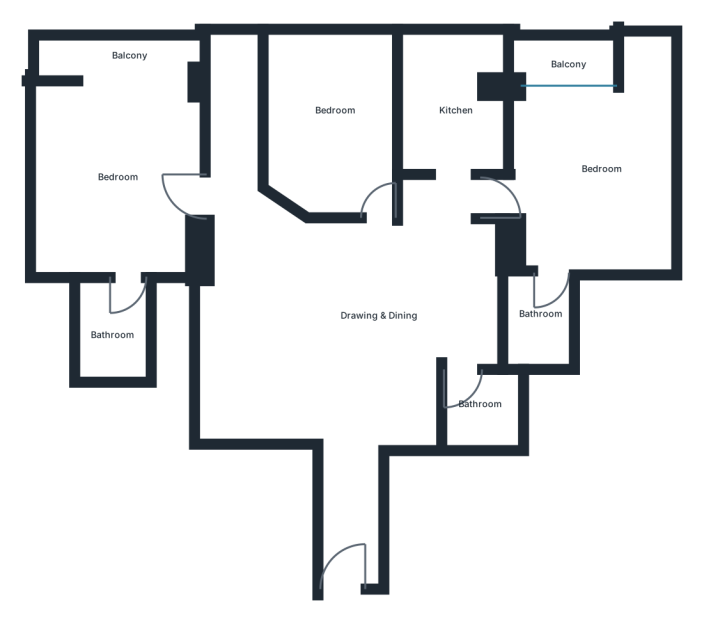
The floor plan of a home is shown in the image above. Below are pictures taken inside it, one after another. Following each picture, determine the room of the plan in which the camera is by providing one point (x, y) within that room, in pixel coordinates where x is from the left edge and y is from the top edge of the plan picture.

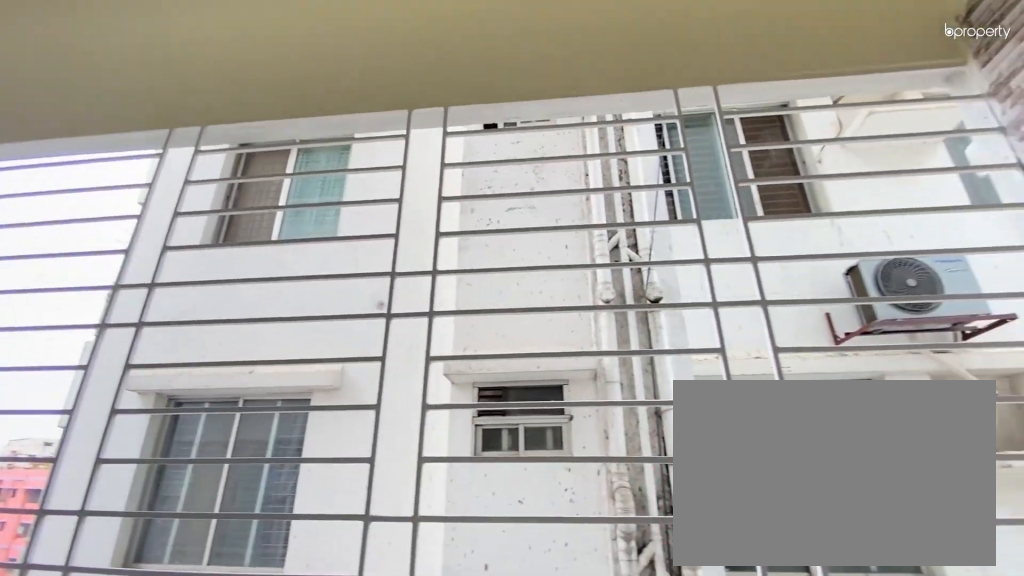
(134, 53)
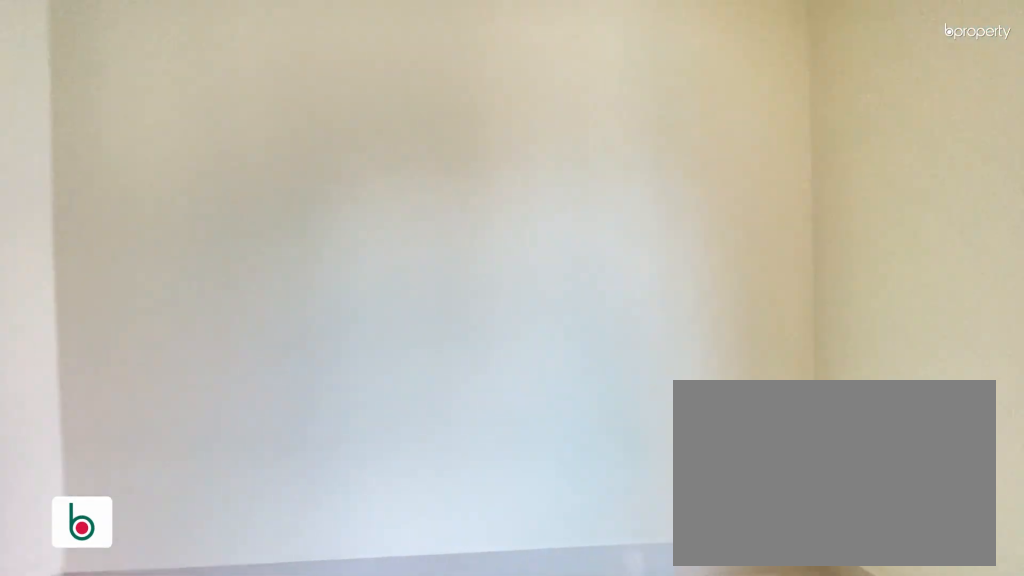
(334, 119)
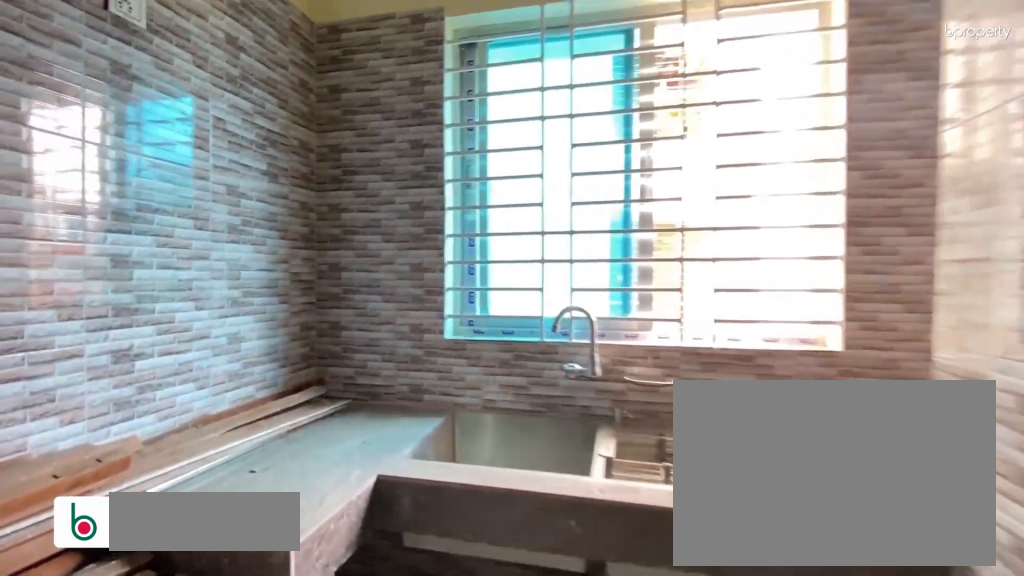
(449, 97)
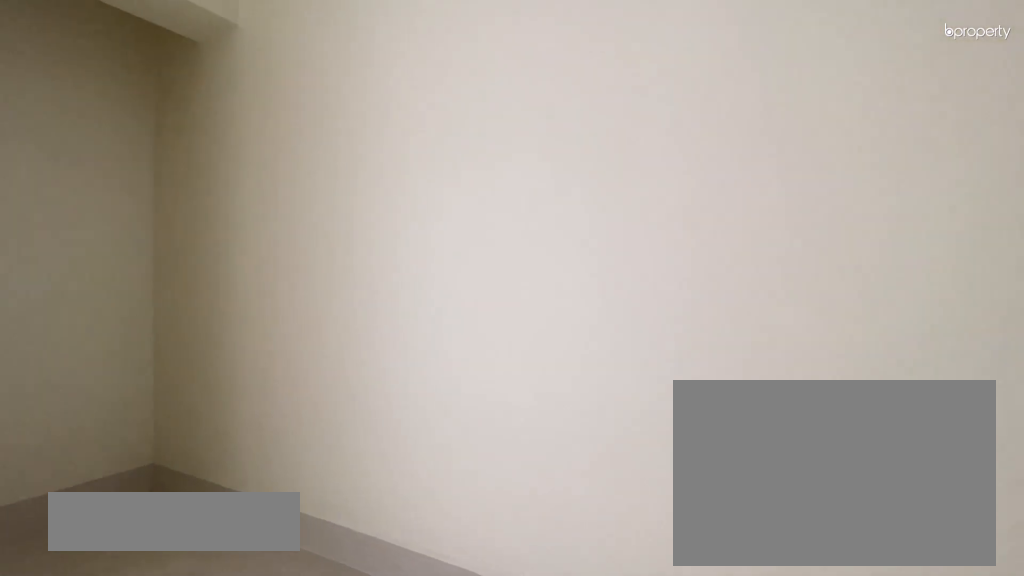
(596, 162)
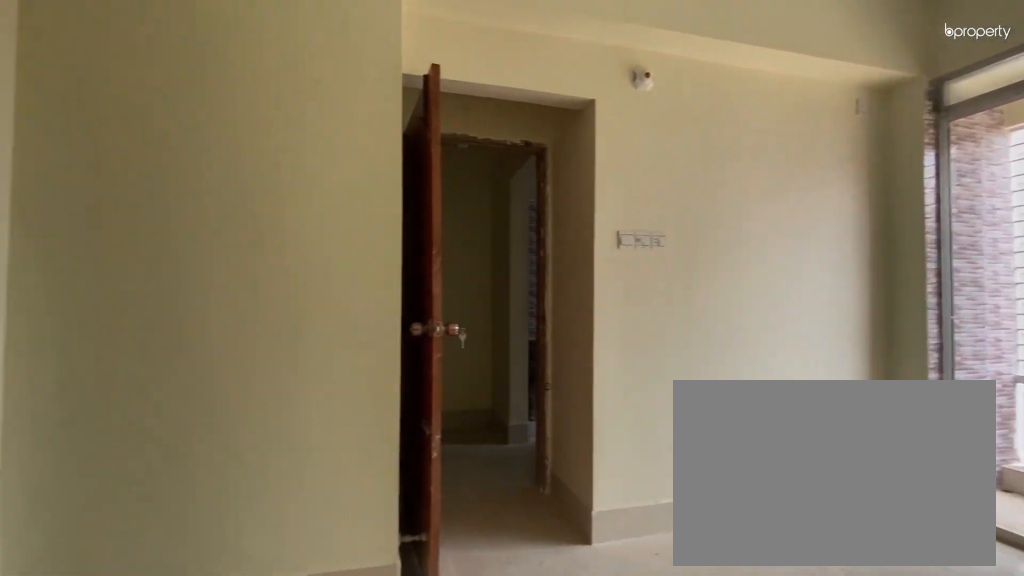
(596, 162)
